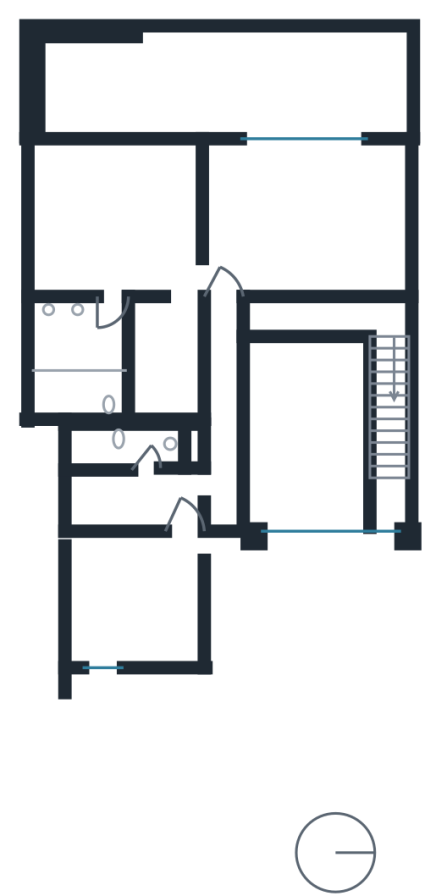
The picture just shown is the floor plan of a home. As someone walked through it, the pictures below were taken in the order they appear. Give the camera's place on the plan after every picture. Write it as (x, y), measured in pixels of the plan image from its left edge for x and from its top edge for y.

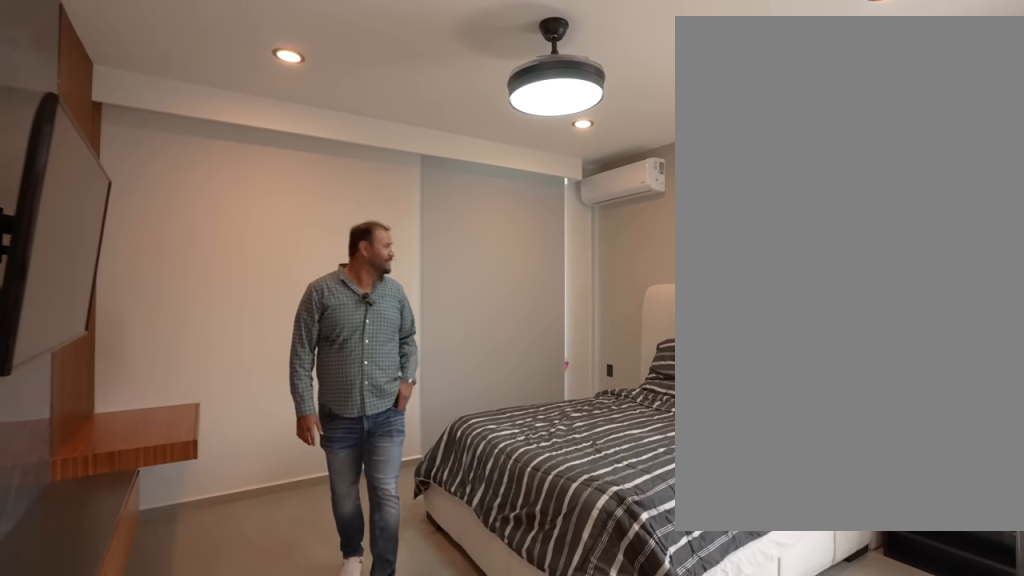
(171, 567)
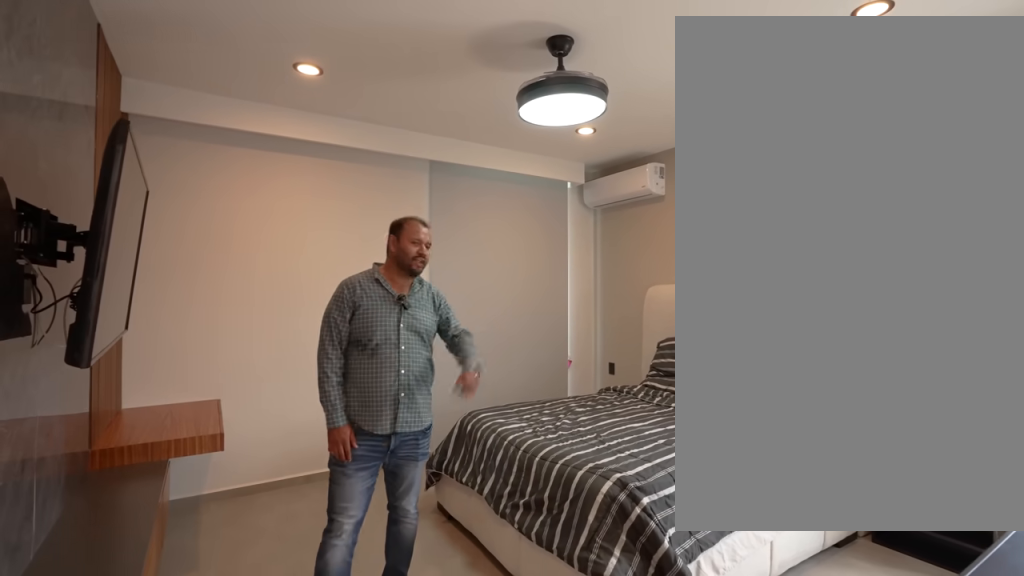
(171, 567)
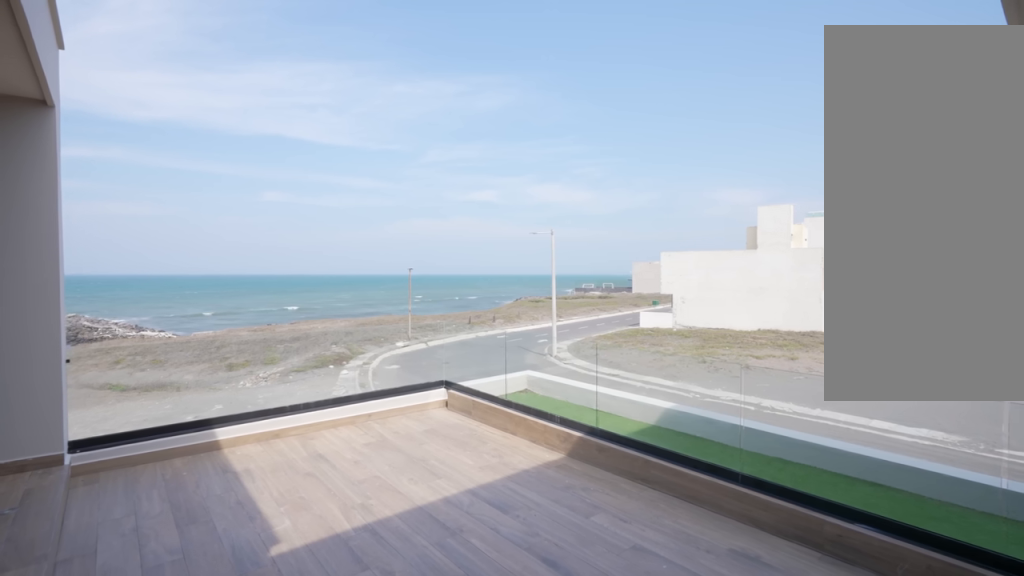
(233, 590)
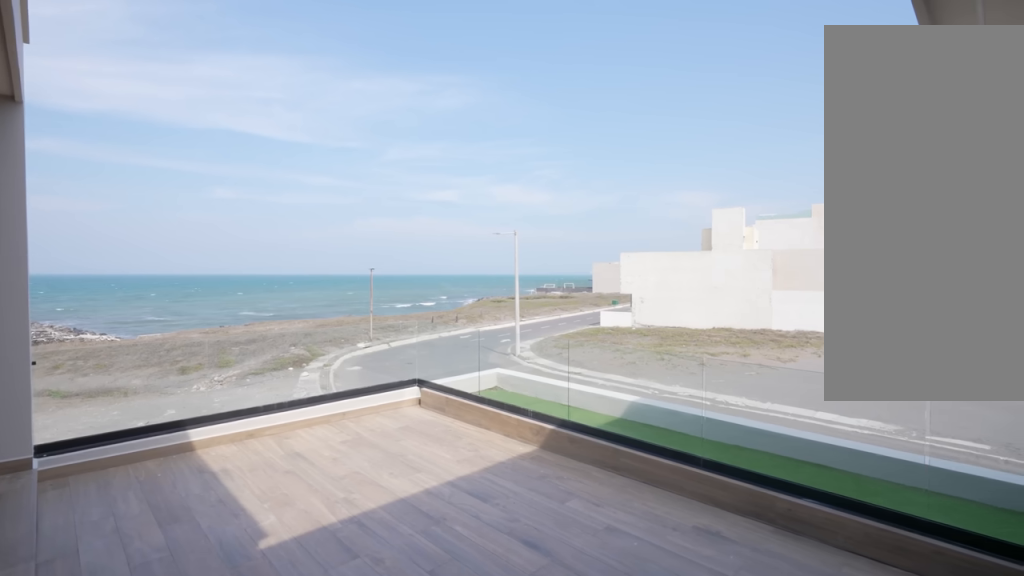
(246, 591)
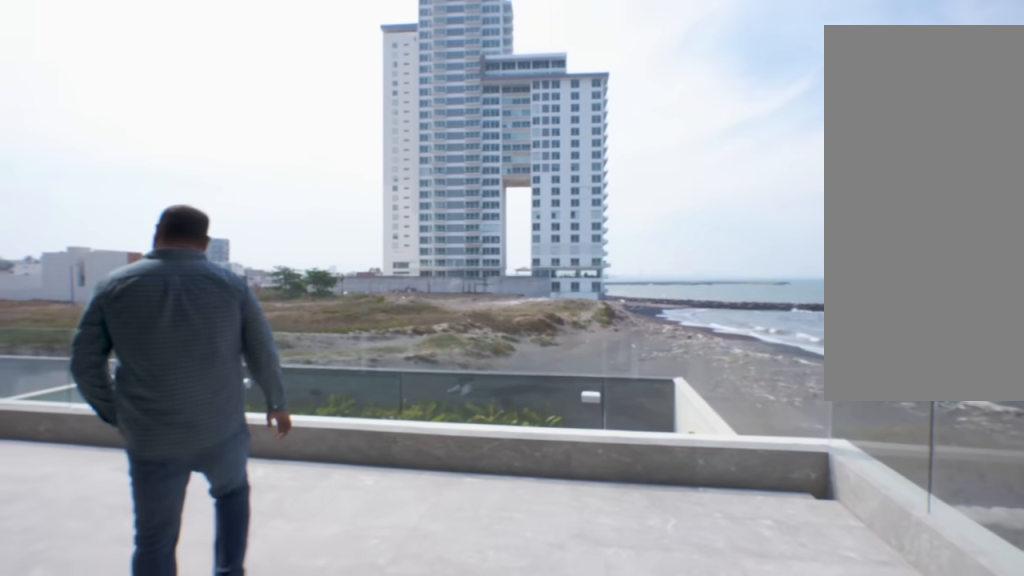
(345, 159)
